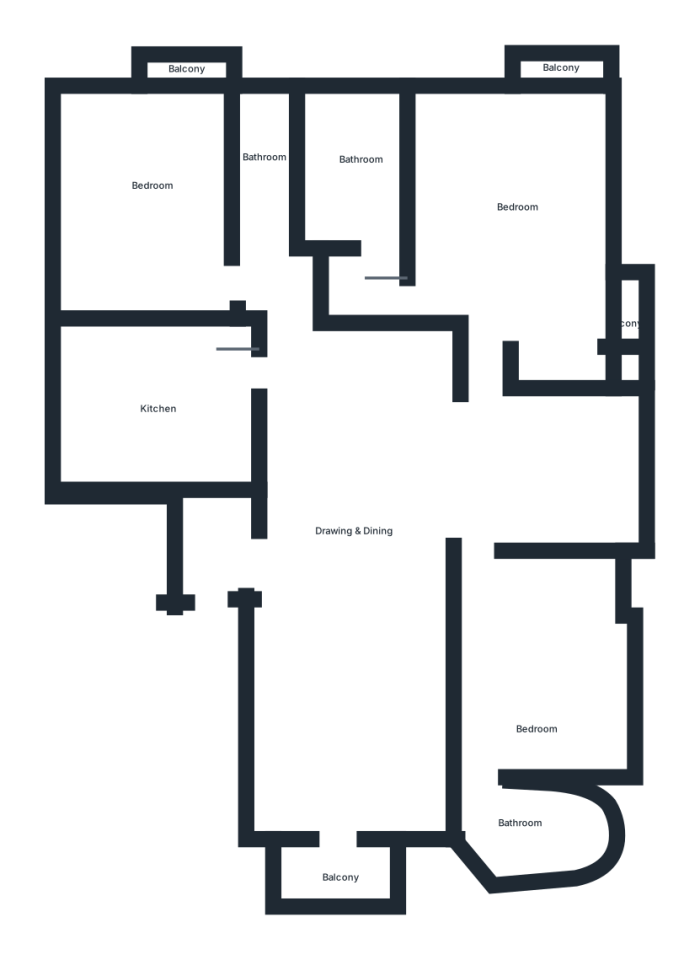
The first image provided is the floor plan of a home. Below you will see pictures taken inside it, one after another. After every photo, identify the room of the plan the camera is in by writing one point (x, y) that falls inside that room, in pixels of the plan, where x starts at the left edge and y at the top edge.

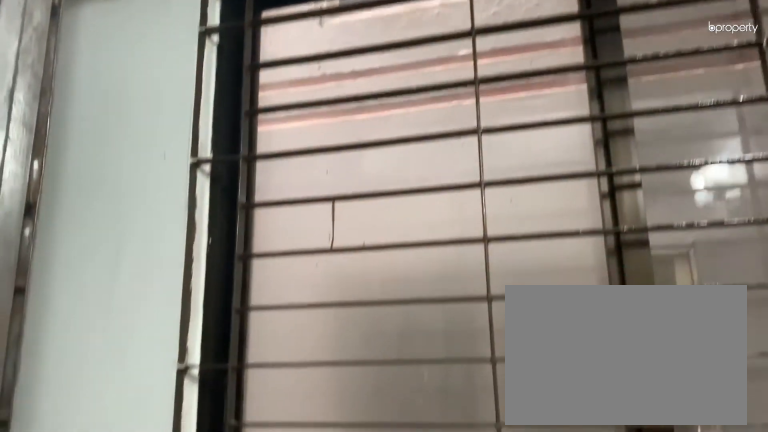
(635, 323)
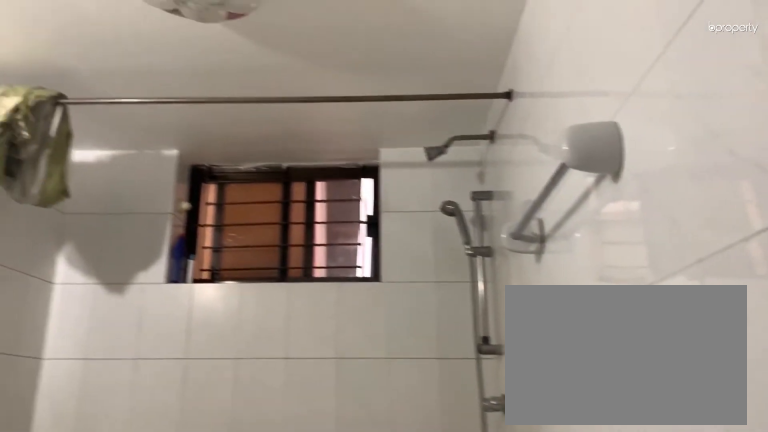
(357, 169)
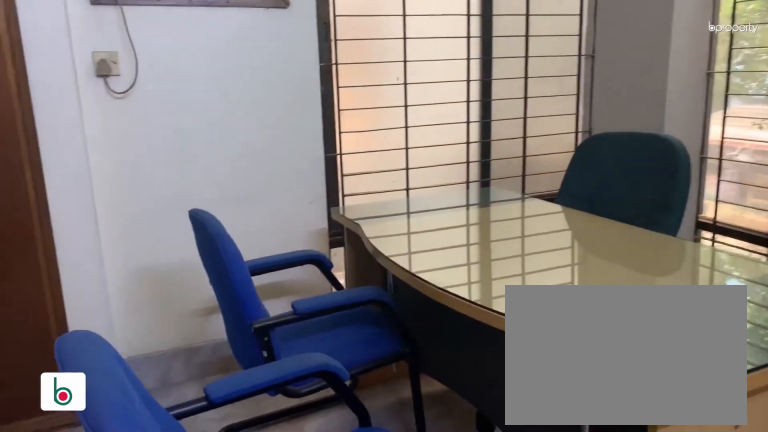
(538, 682)
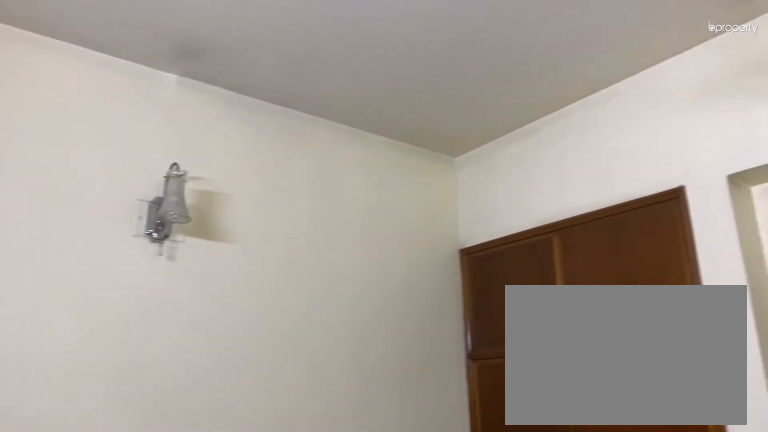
(538, 682)
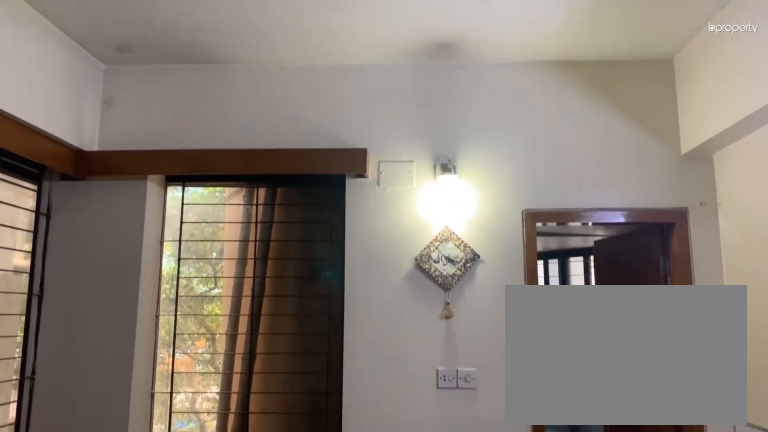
(538, 682)
